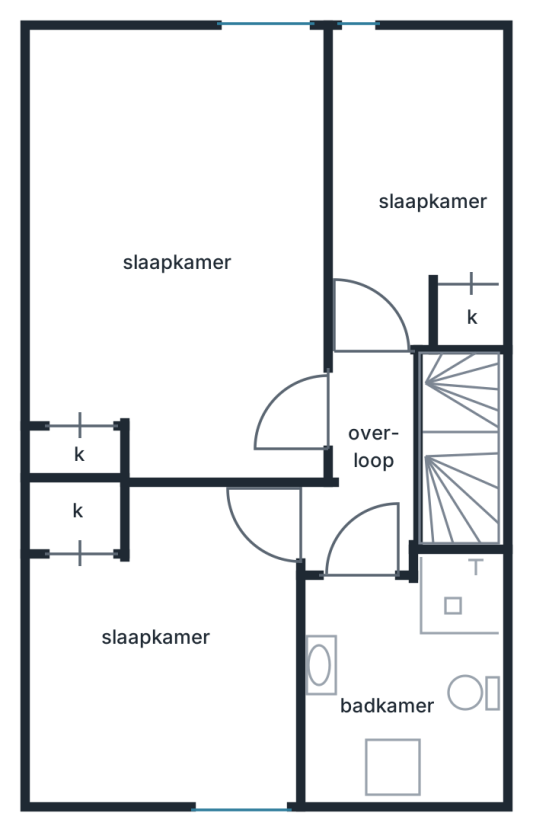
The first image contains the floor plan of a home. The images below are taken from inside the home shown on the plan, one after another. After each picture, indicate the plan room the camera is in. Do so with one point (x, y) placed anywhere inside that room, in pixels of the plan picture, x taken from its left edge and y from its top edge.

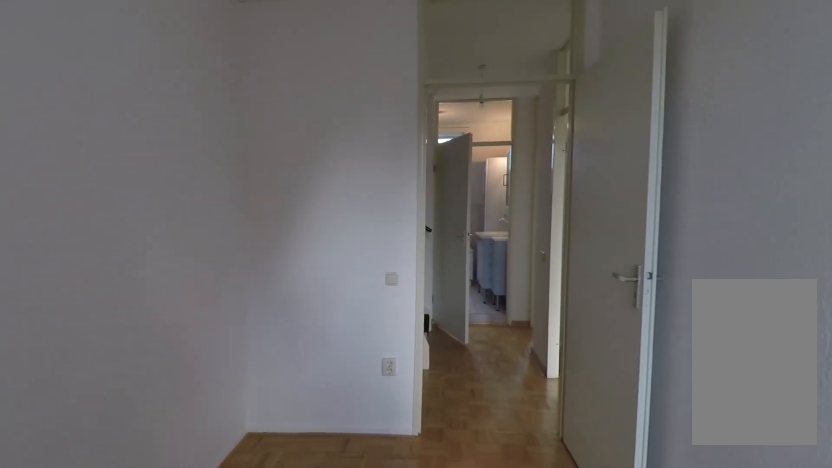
(405, 204)
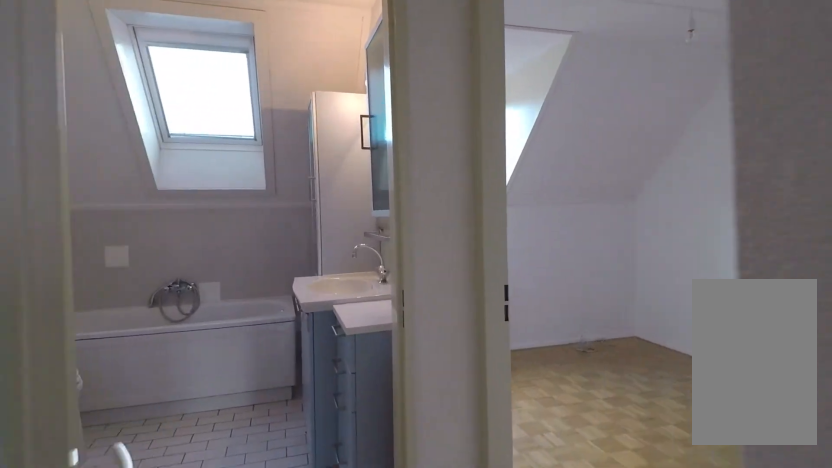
(371, 491)
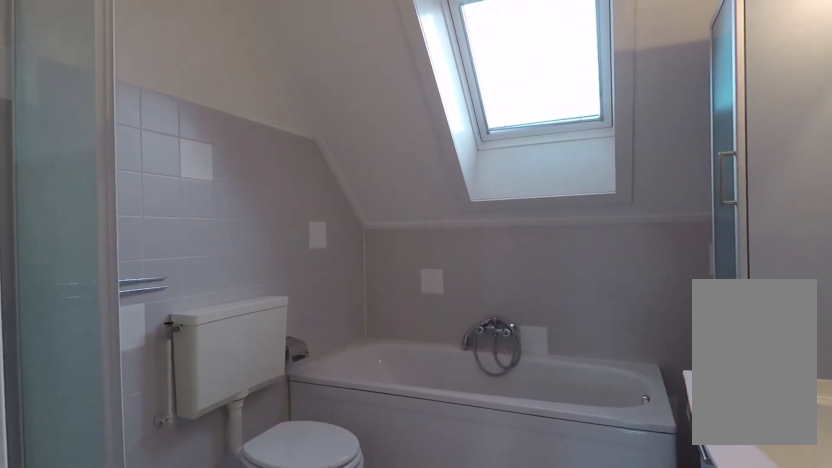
(407, 658)
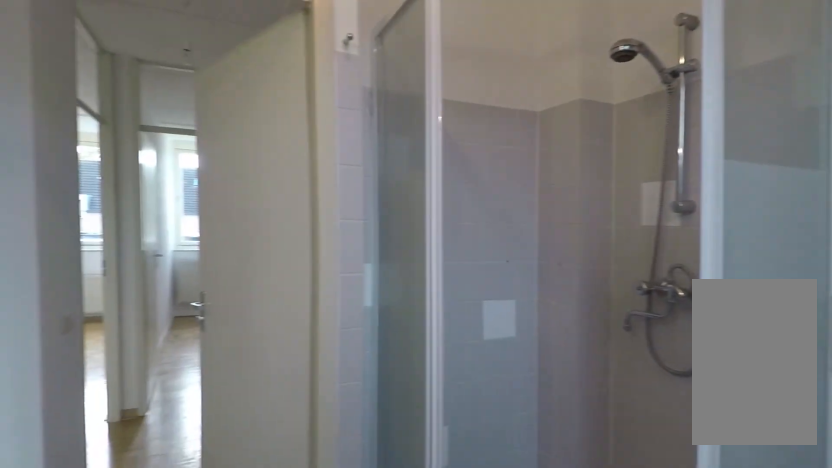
(407, 658)
